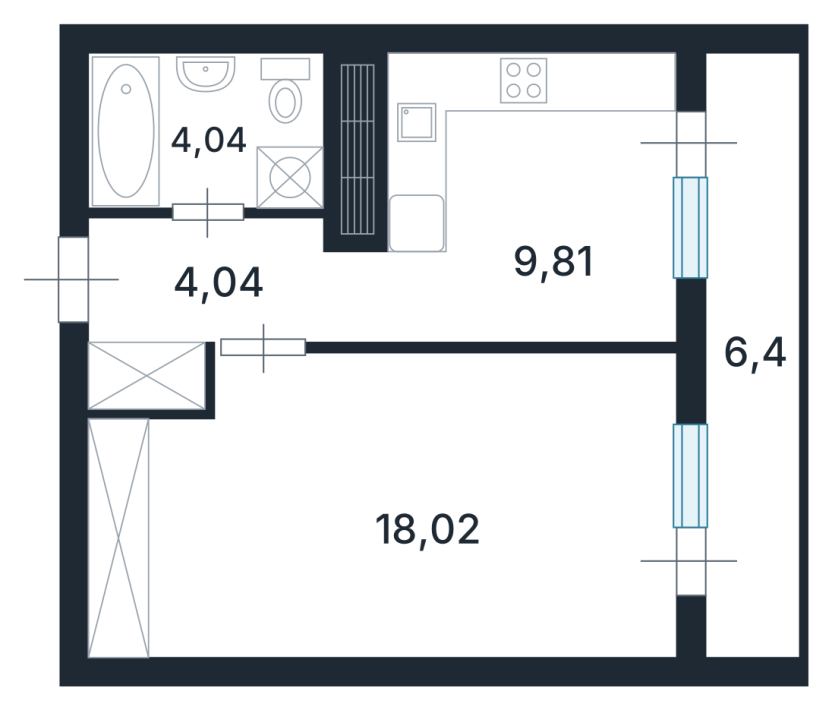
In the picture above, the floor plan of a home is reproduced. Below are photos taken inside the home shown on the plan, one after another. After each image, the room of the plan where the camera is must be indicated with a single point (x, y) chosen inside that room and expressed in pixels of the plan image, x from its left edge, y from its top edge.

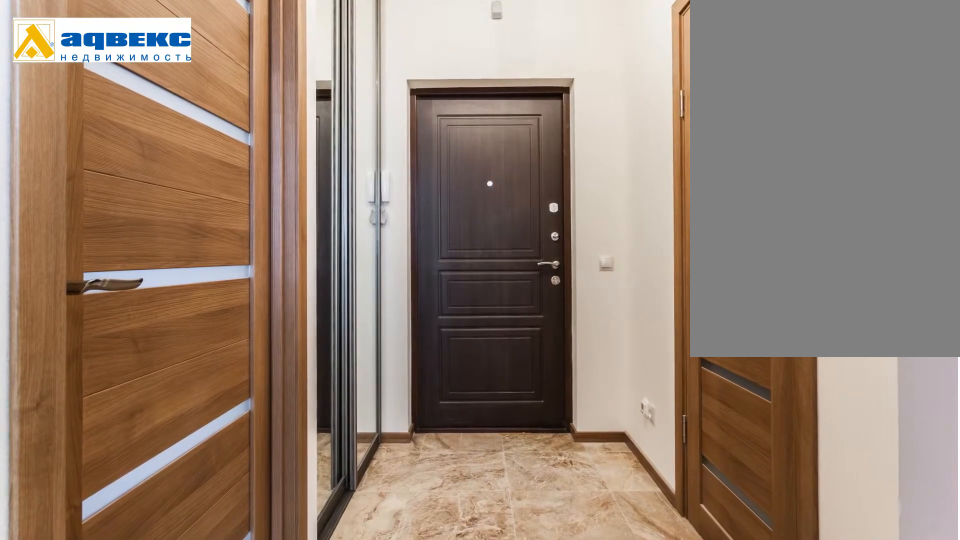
(216, 278)
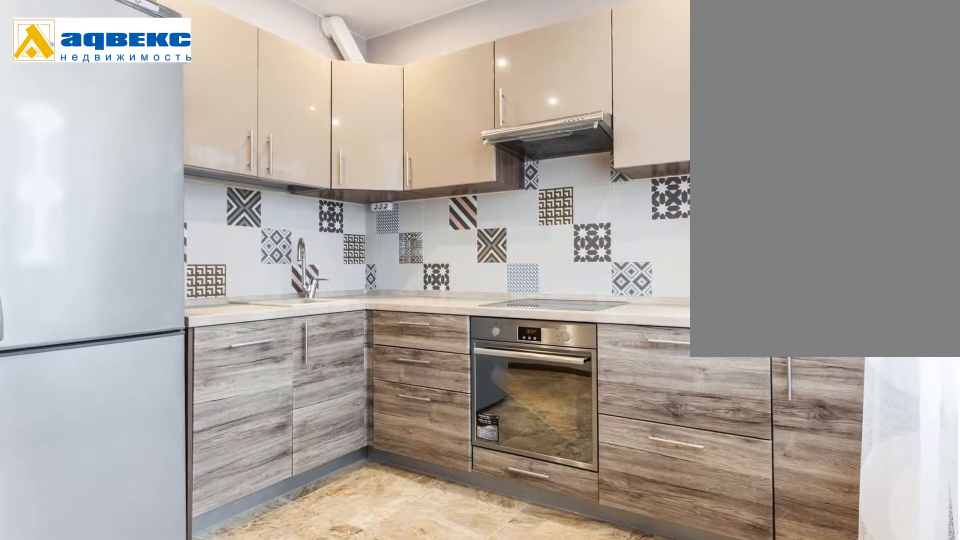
(560, 253)
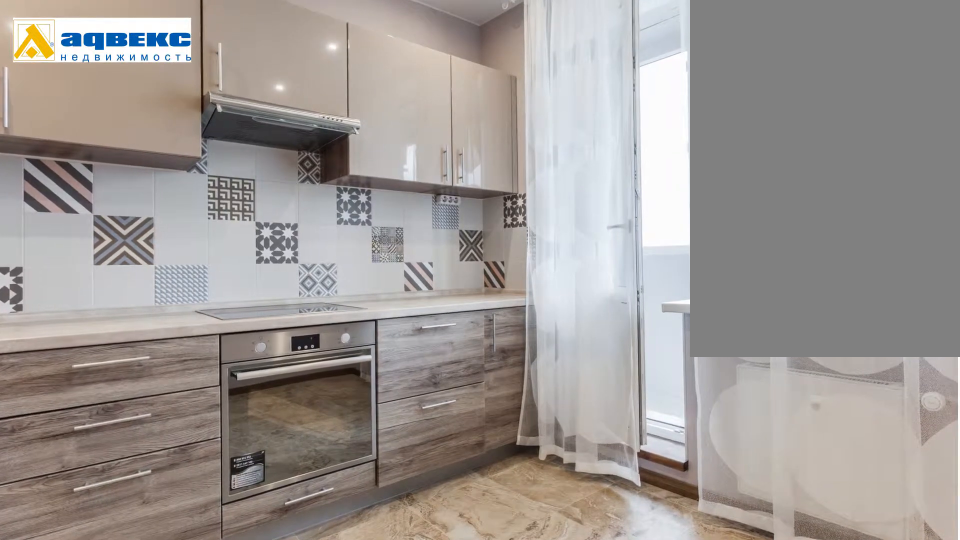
(560, 253)
